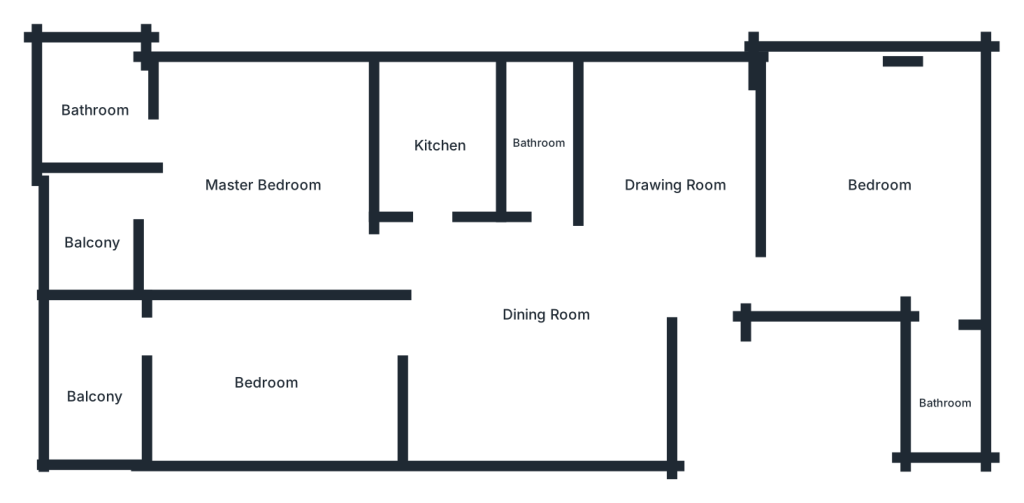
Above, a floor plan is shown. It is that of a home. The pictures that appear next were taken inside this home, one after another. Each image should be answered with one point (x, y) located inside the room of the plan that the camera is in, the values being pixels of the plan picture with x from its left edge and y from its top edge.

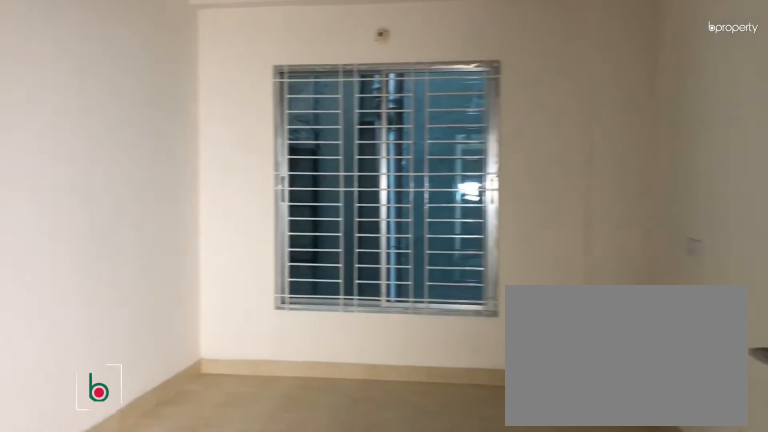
(689, 217)
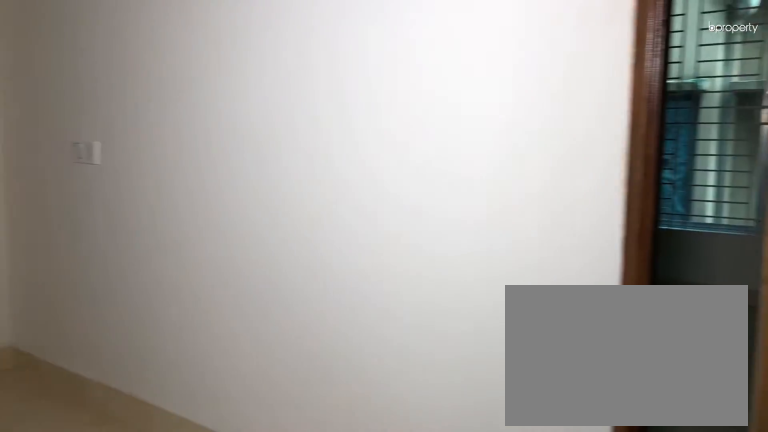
(689, 218)
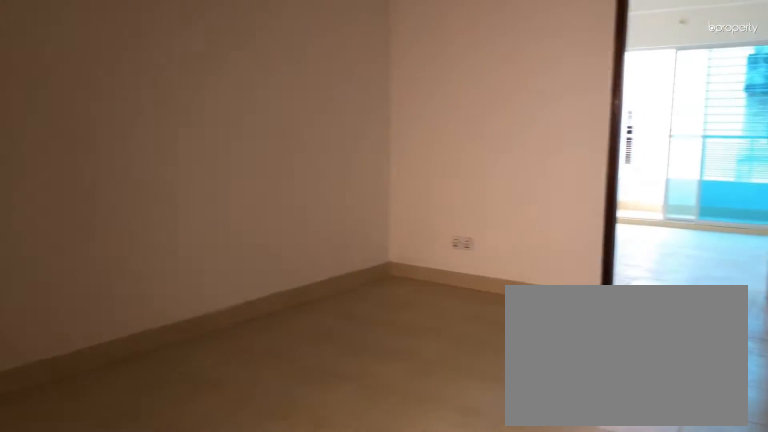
(547, 327)
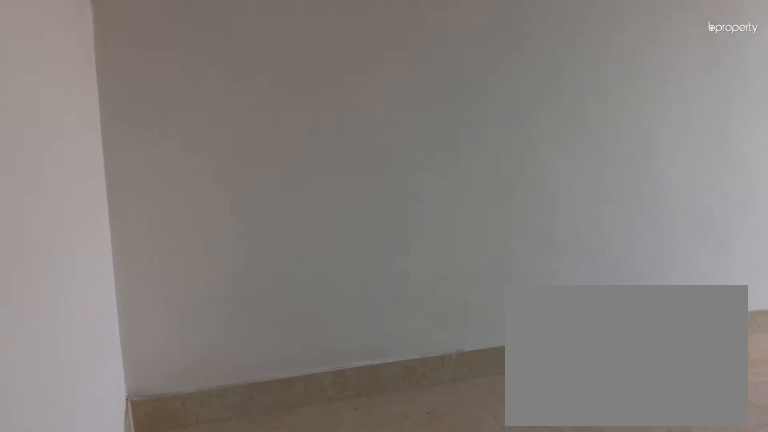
(270, 386)
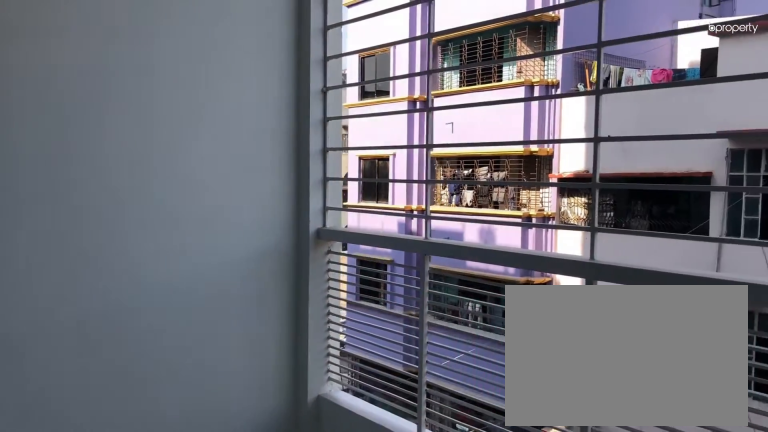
(102, 386)
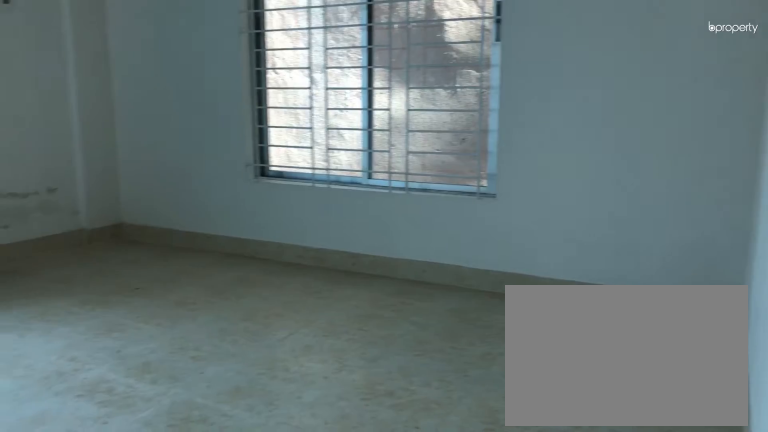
(253, 188)
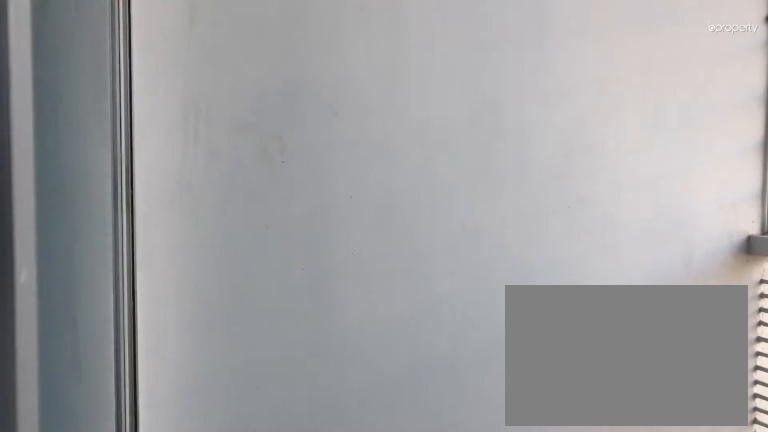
(96, 243)
